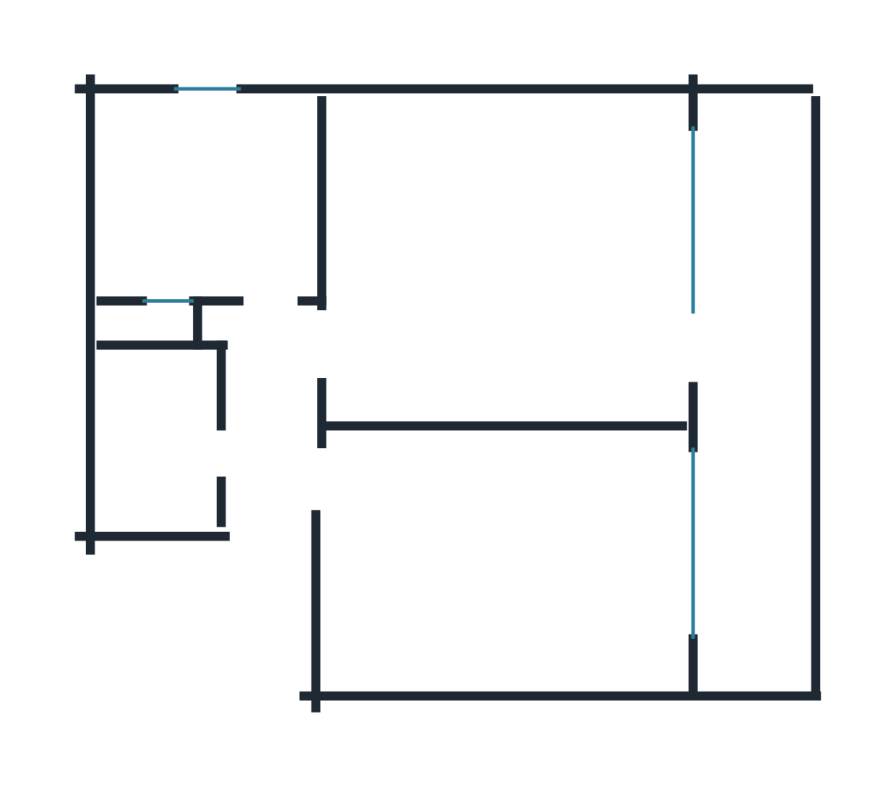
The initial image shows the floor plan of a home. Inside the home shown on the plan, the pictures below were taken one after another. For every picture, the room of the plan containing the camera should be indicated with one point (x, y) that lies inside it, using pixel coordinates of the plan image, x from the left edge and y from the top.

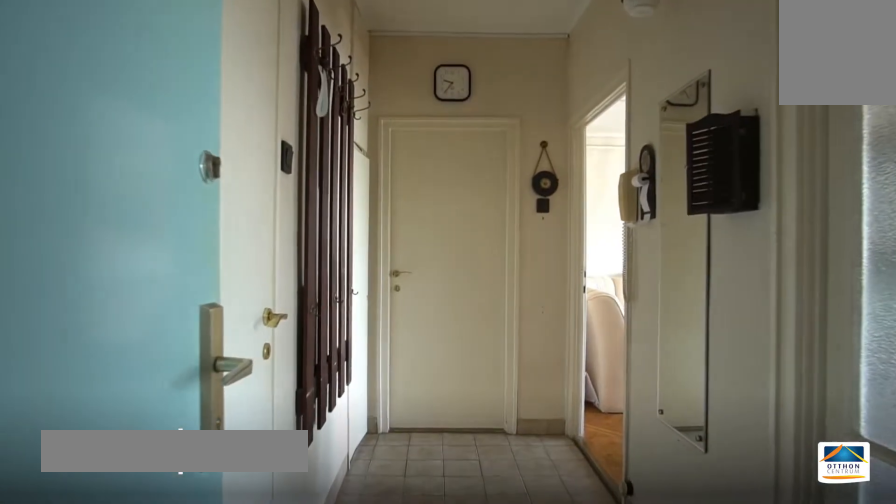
(270, 449)
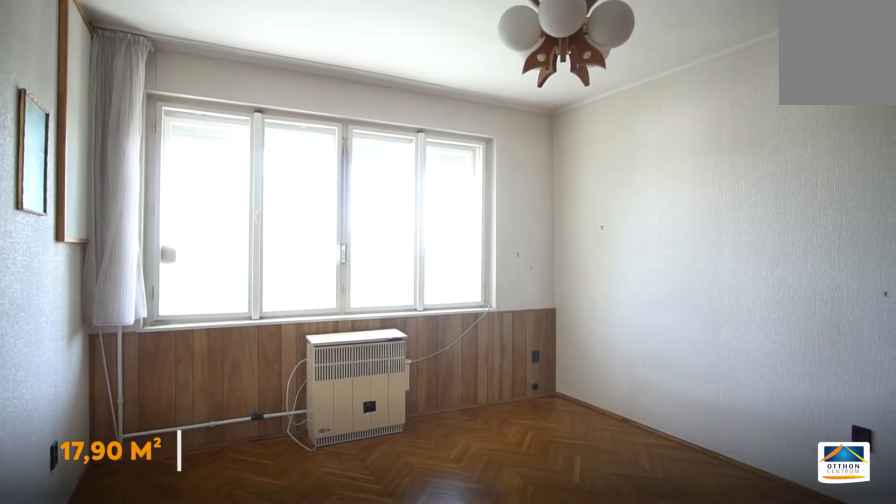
(510, 555)
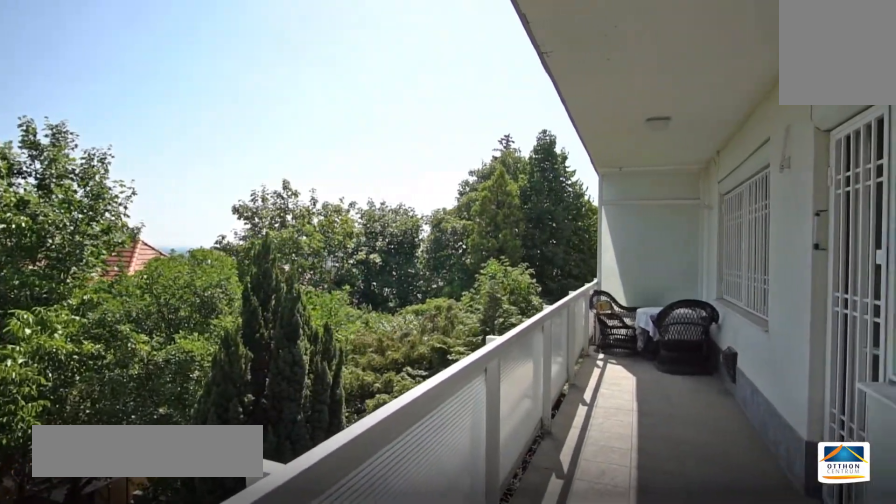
(759, 363)
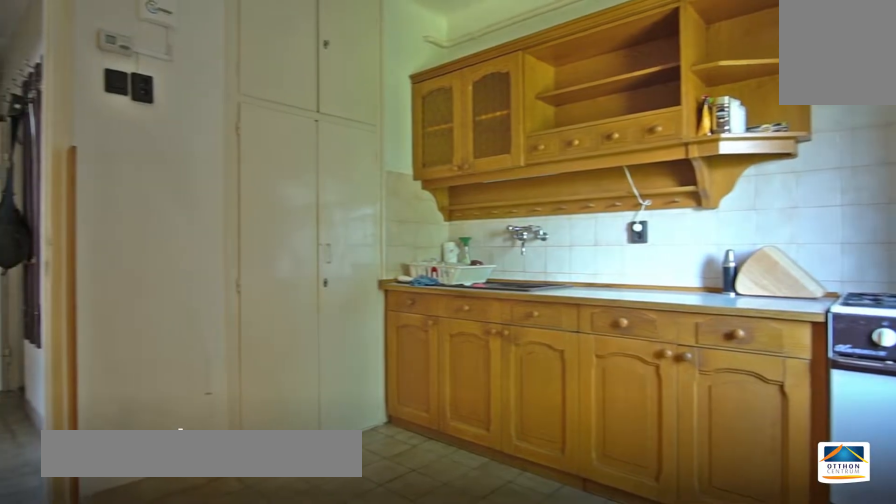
(224, 202)
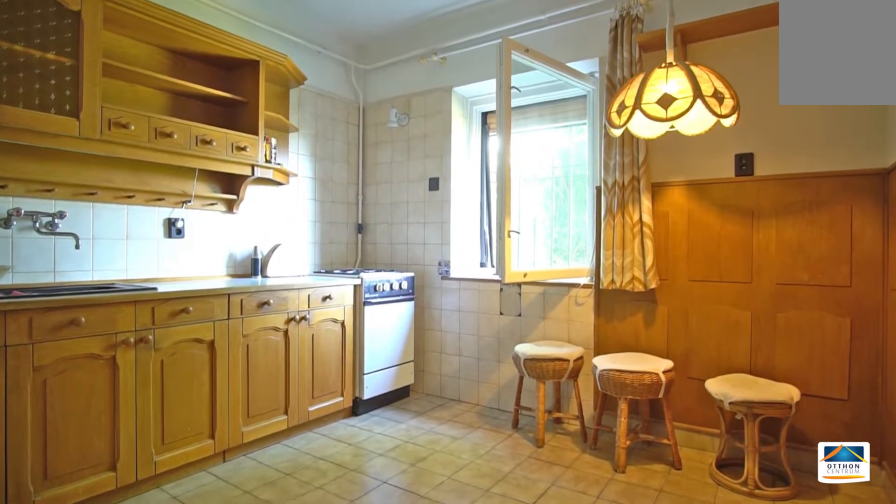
(222, 201)
